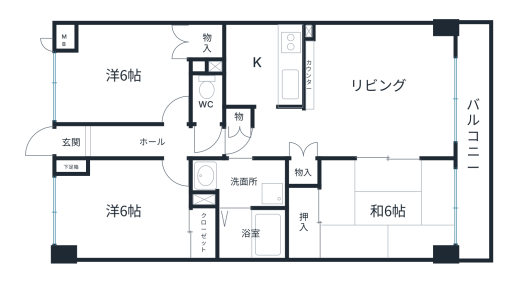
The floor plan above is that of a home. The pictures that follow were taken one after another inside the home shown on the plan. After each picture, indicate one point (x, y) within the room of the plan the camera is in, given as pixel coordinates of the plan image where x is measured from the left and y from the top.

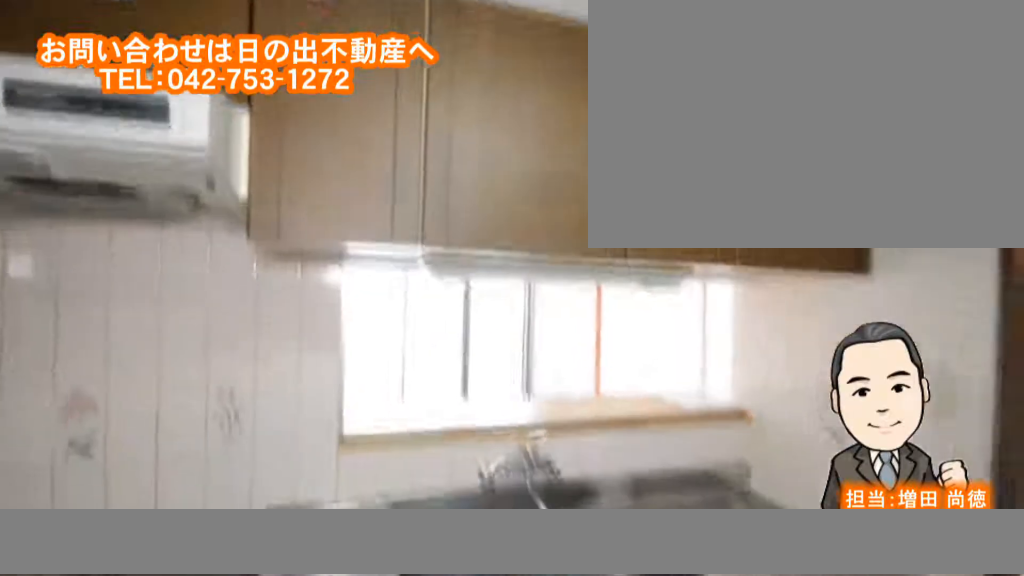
(254, 66)
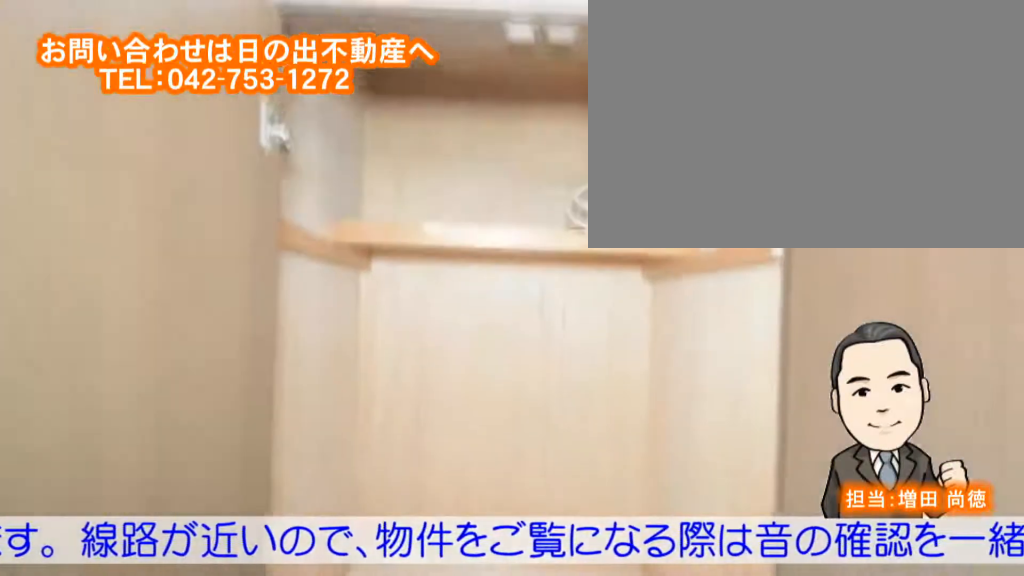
(374, 108)
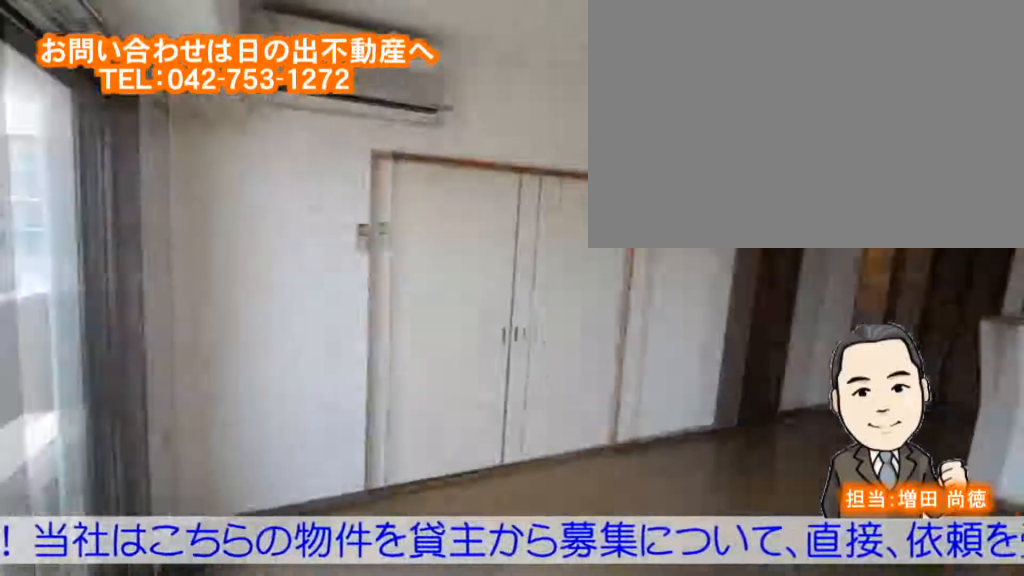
(374, 108)
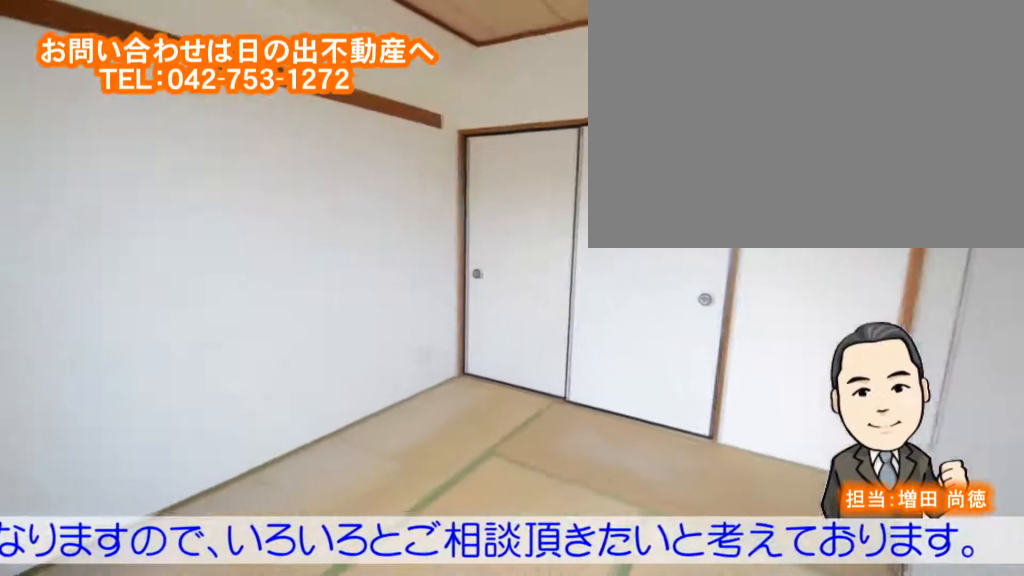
(353, 203)
